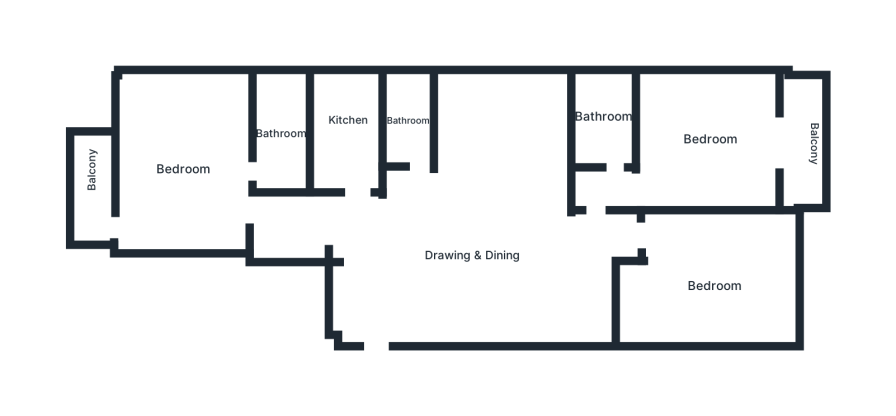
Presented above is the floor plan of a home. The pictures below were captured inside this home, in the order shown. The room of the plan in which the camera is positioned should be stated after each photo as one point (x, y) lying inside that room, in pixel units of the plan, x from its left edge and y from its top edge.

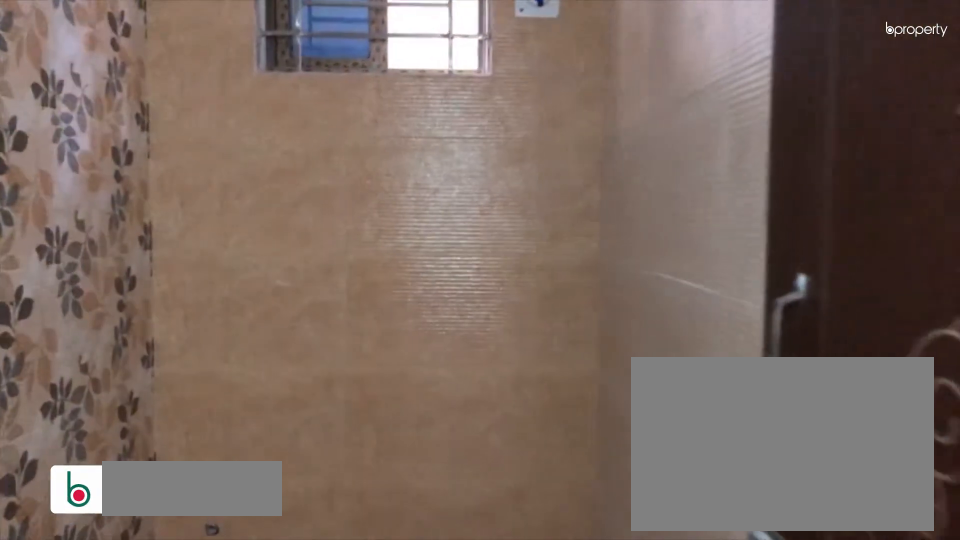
(413, 114)
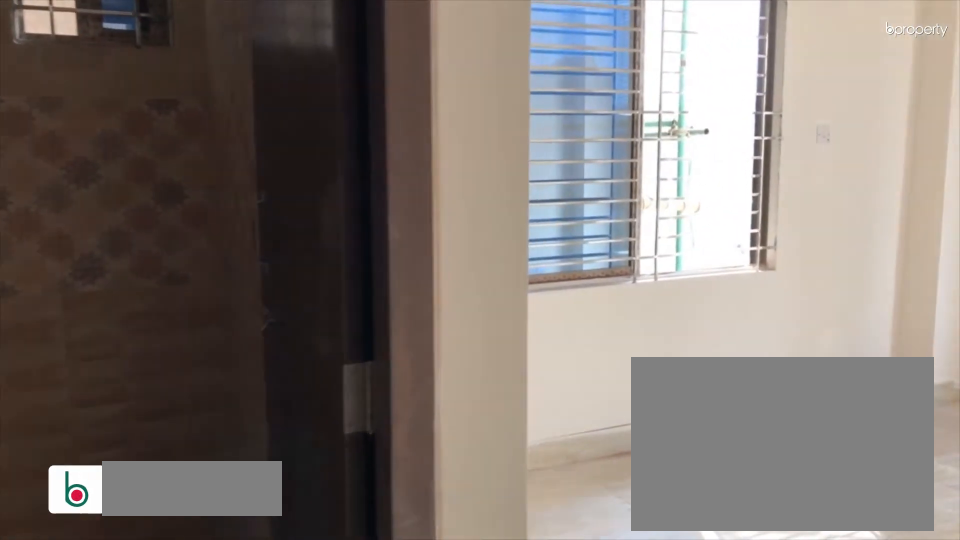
(615, 185)
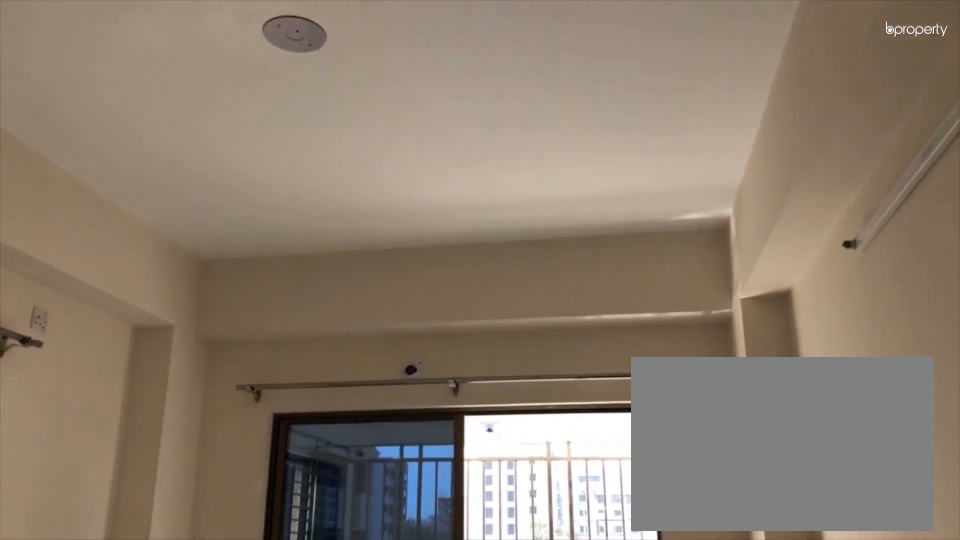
(713, 145)
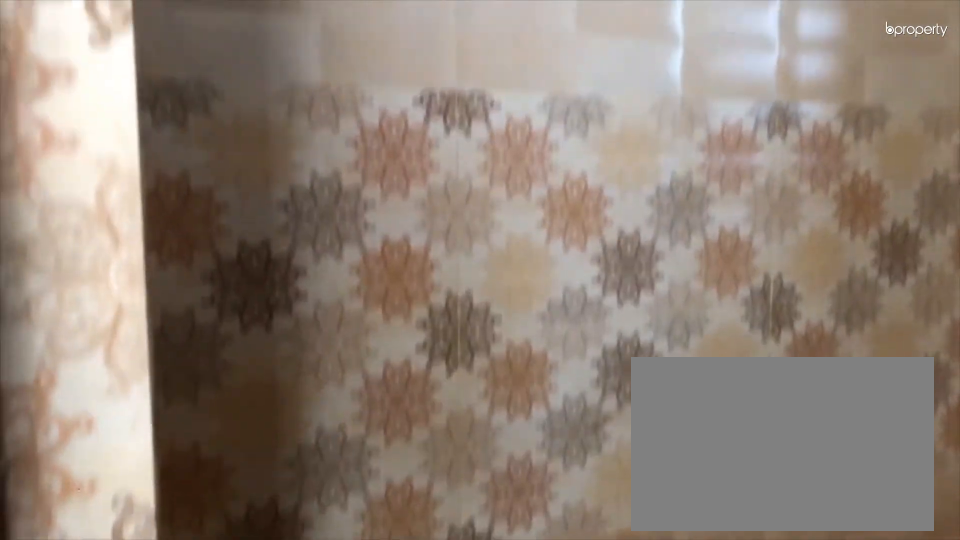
(604, 121)
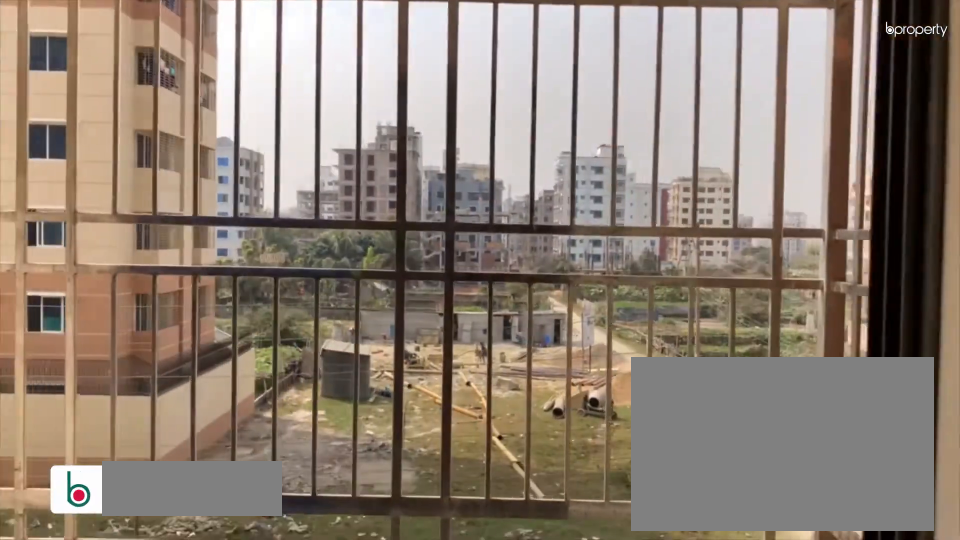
(790, 143)
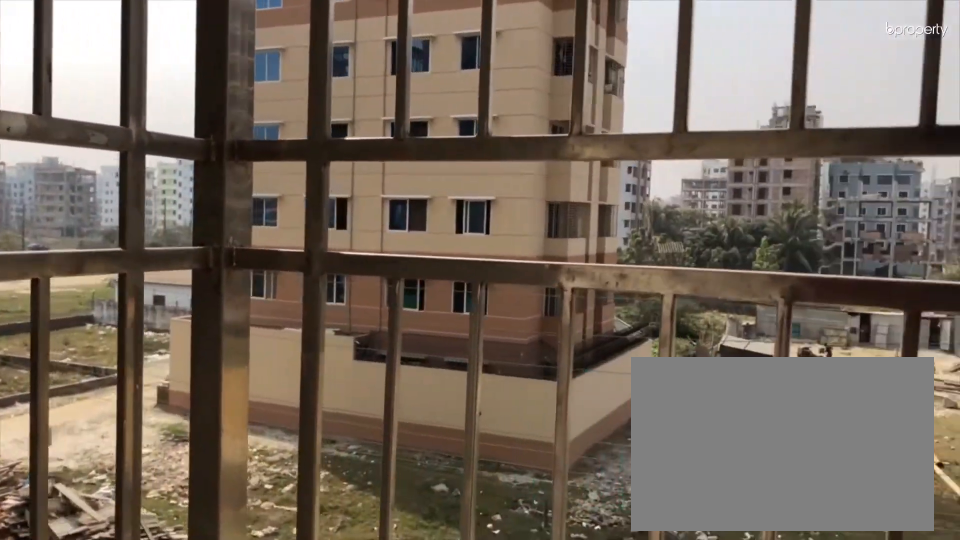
(803, 138)
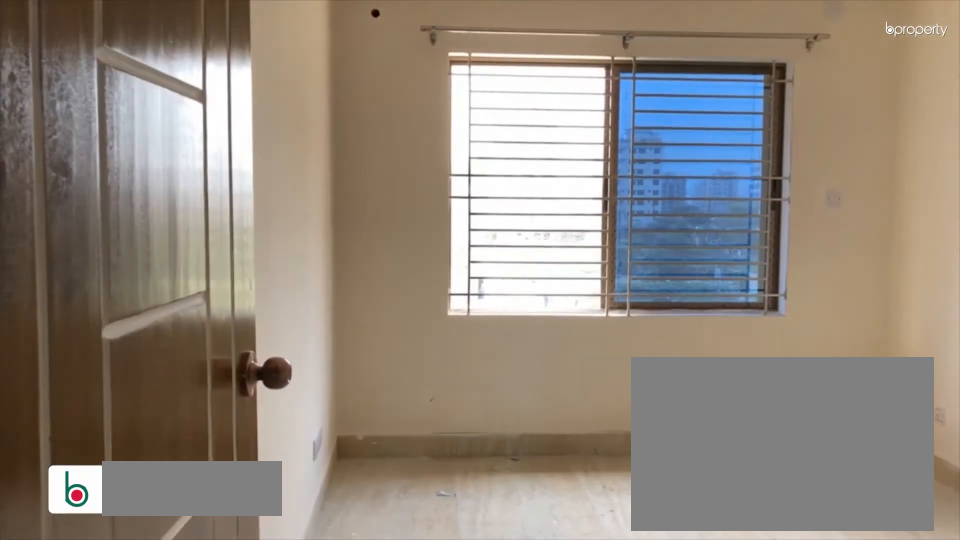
(700, 281)
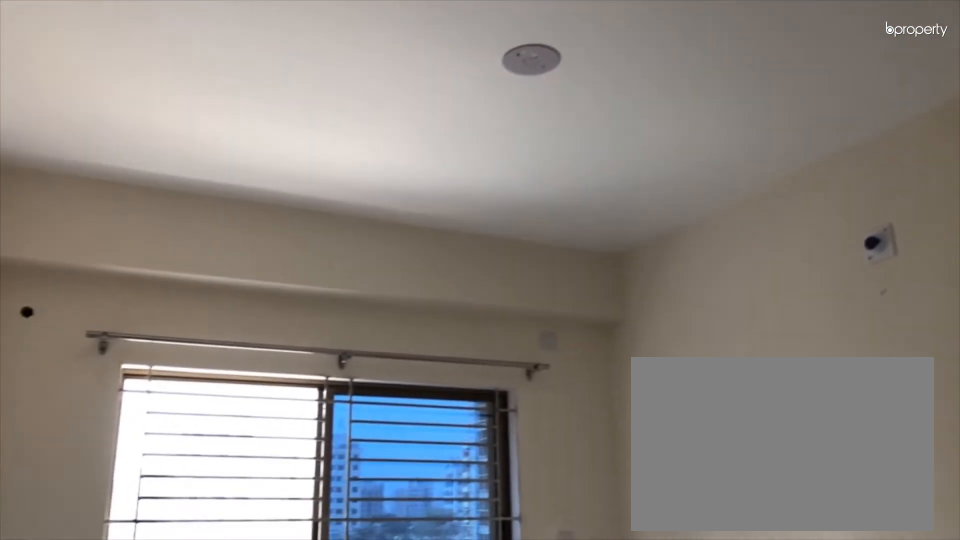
(700, 281)
